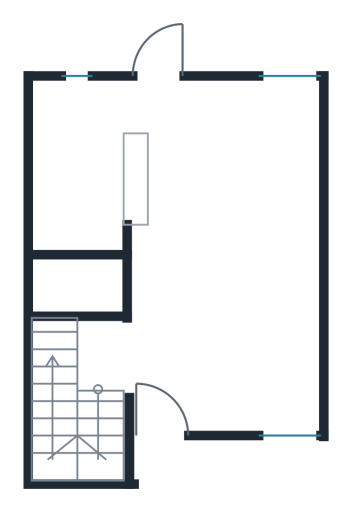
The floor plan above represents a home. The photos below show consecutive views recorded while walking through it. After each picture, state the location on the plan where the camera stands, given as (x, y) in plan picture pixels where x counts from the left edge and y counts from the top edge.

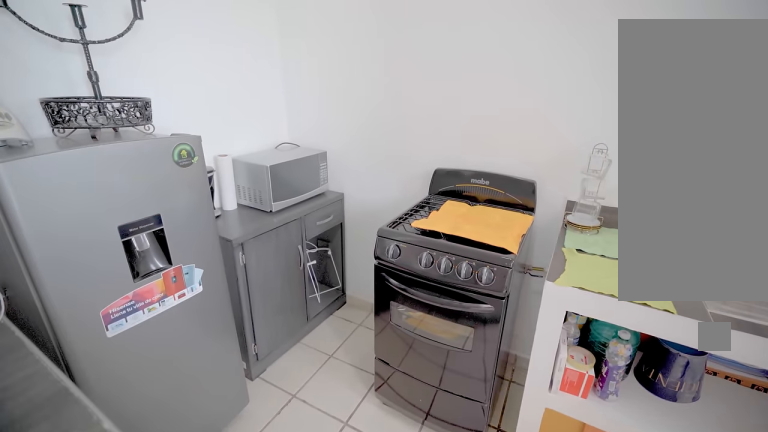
(163, 125)
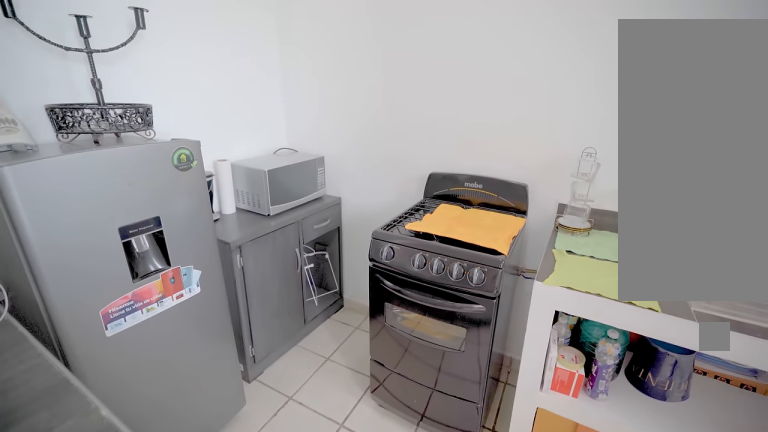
(159, 116)
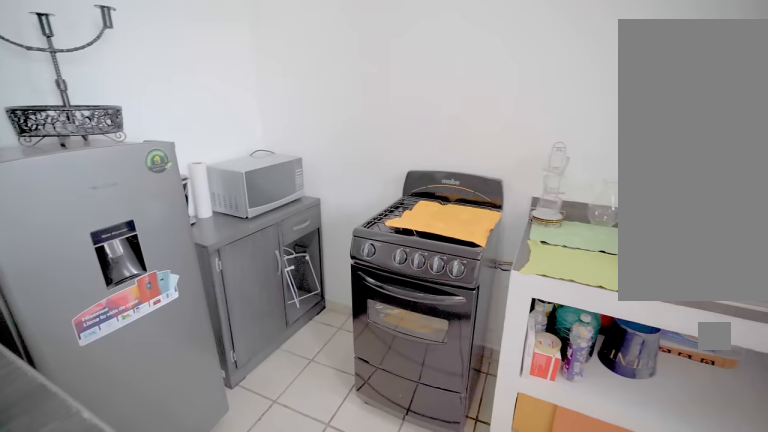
(157, 115)
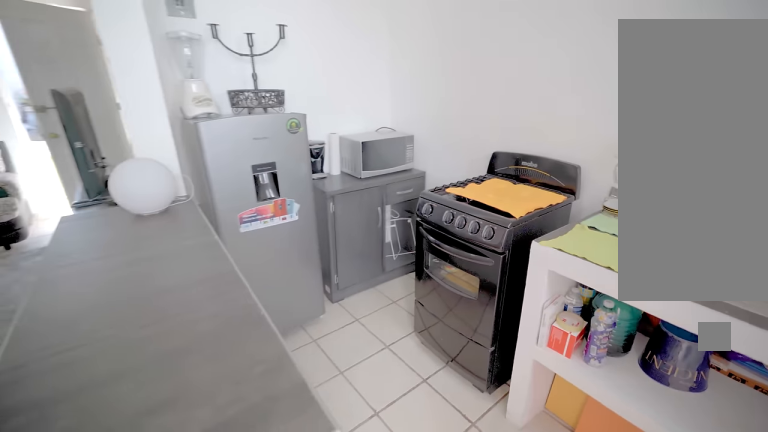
(158, 116)
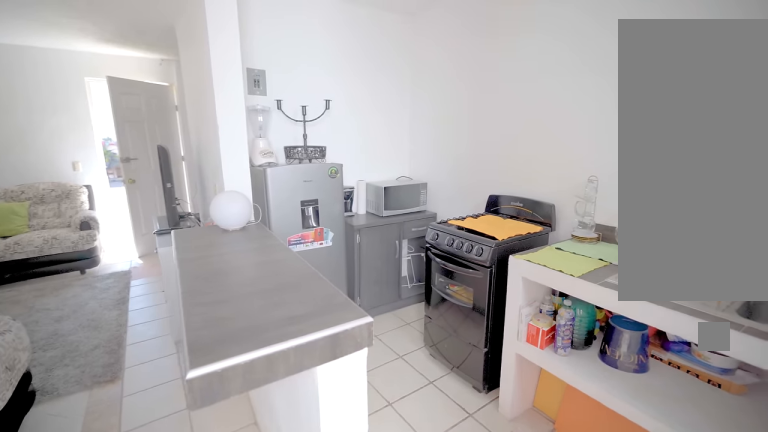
(157, 116)
